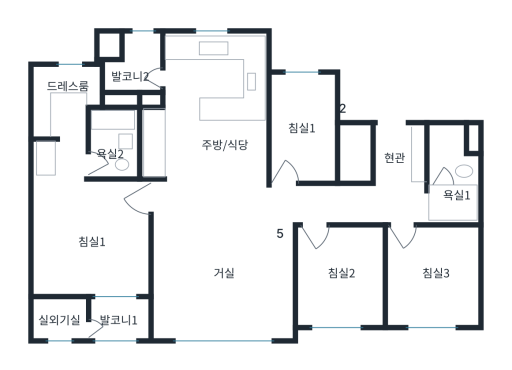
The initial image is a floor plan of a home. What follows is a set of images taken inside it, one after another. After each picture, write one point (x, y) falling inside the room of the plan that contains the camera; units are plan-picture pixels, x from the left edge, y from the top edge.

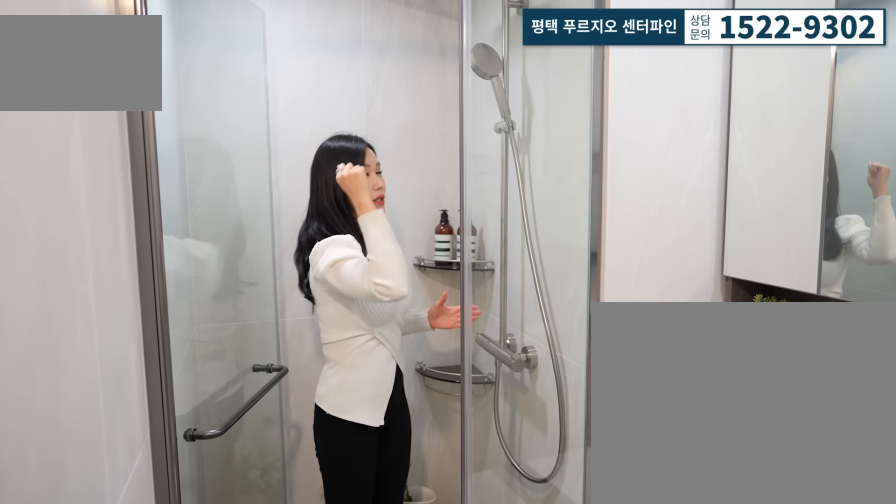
(463, 203)
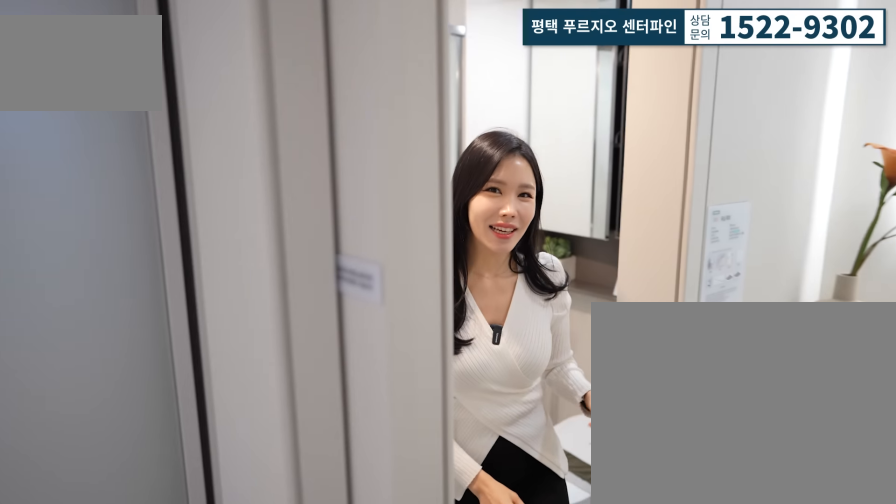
(445, 190)
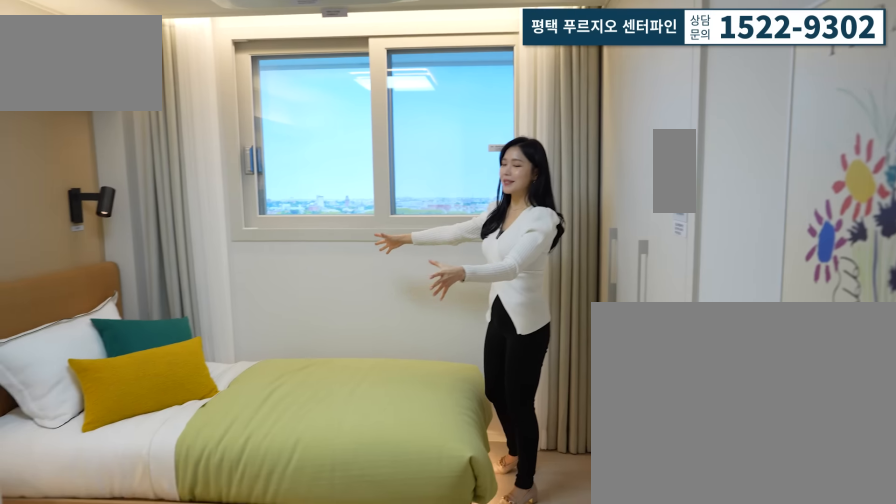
(434, 278)
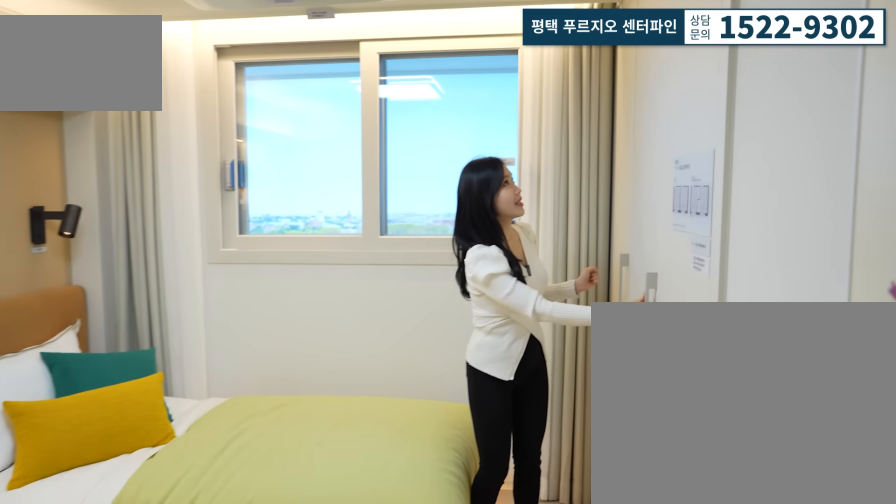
(434, 278)
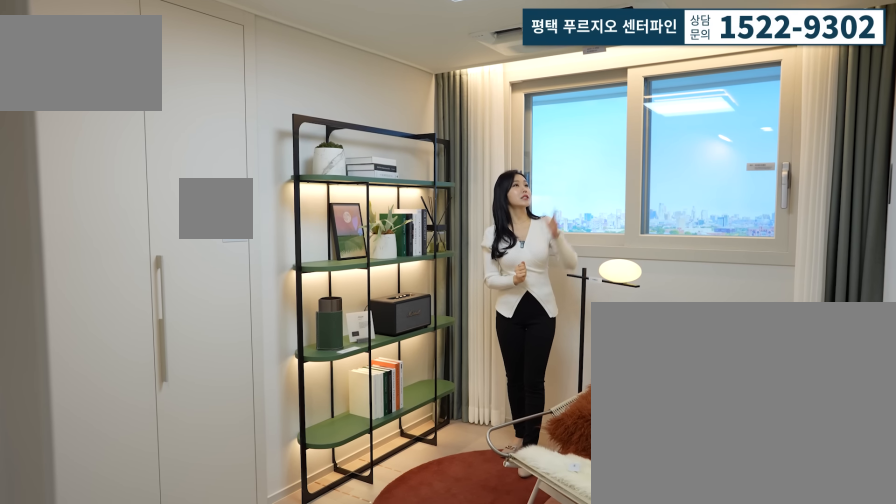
(343, 288)
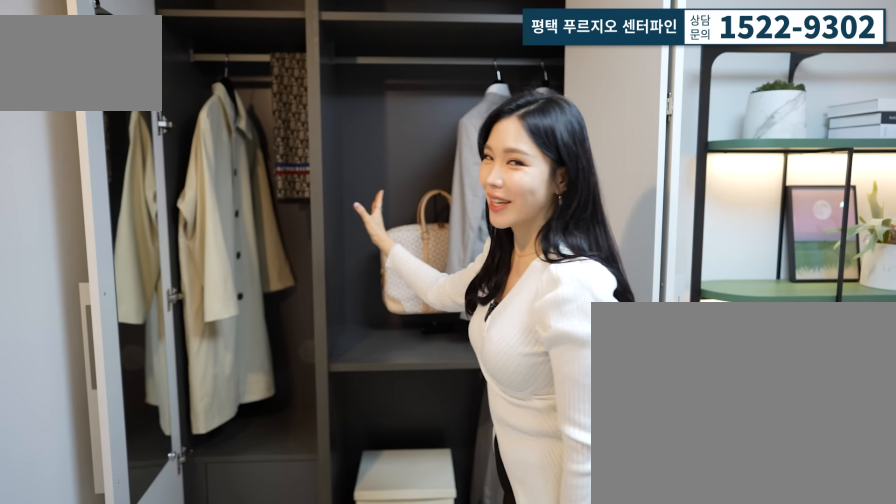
(343, 288)
